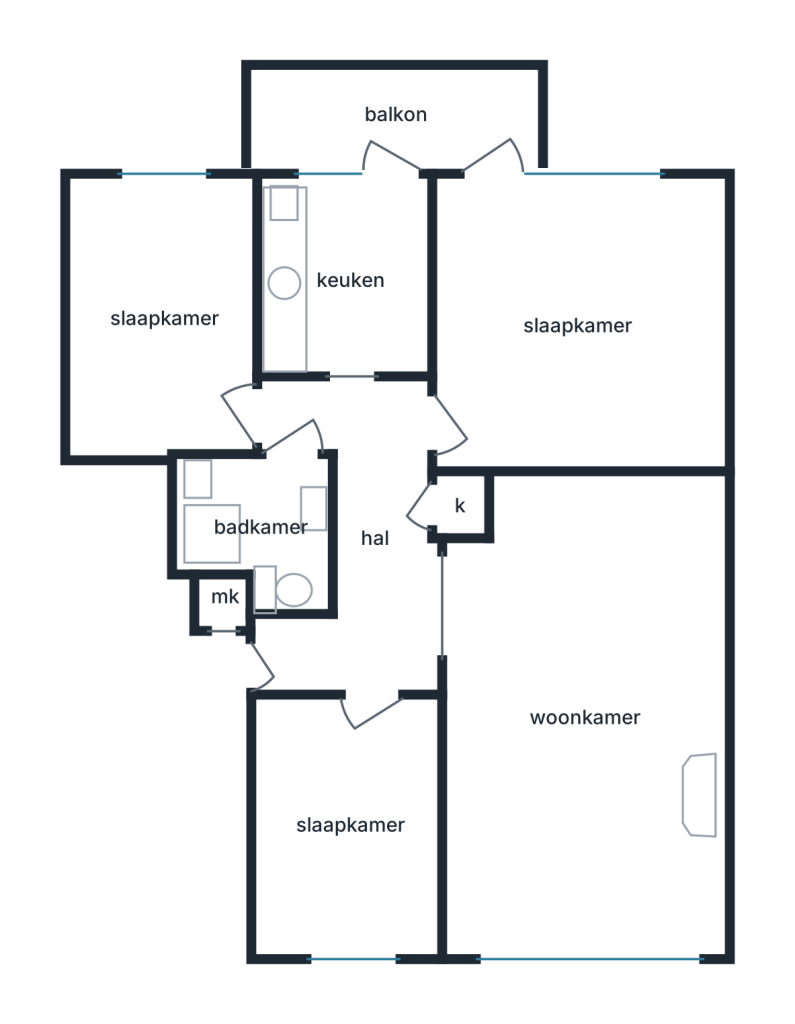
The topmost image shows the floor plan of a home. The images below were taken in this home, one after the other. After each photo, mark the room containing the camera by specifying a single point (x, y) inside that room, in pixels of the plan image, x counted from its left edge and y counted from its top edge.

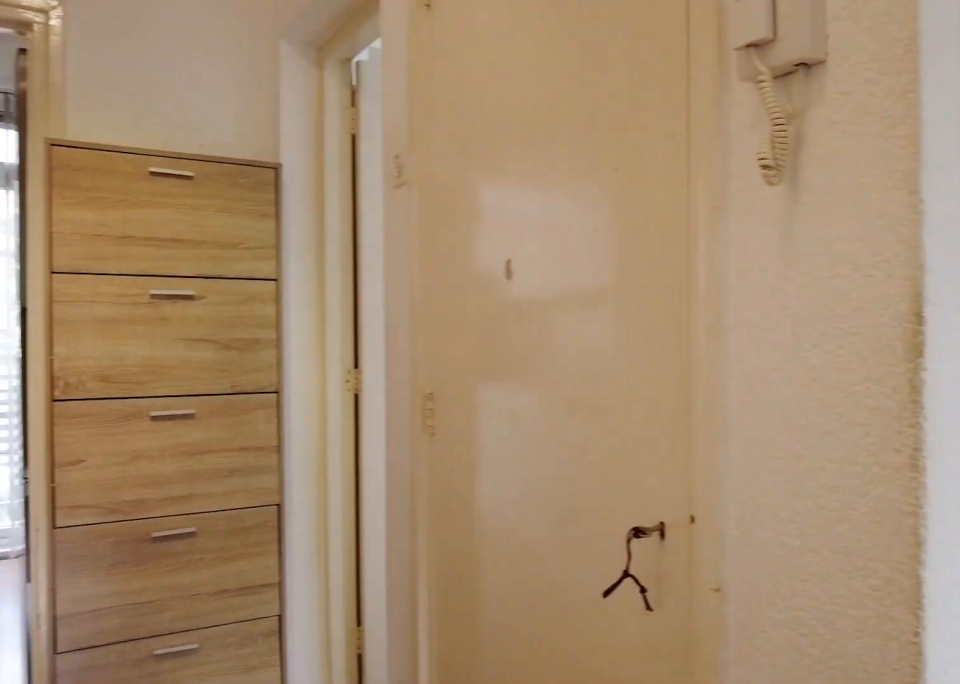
(362, 537)
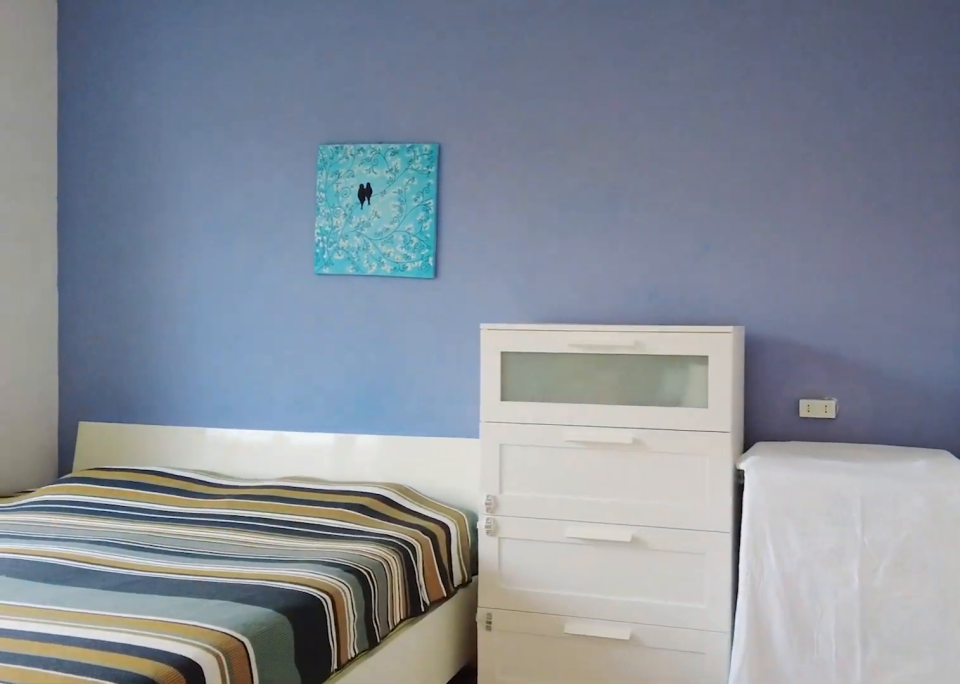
(577, 323)
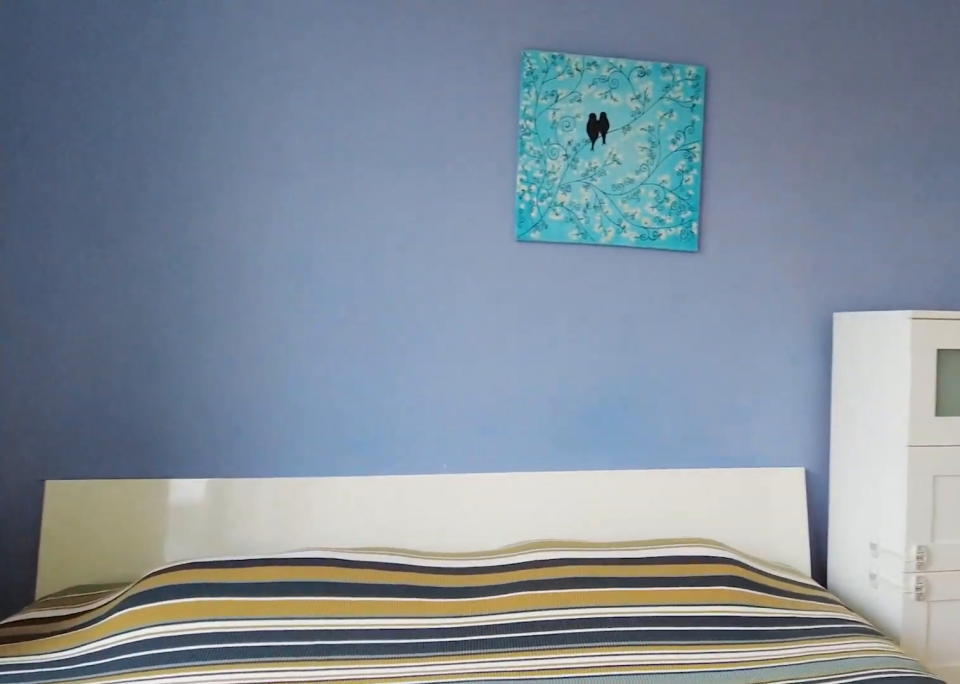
(577, 323)
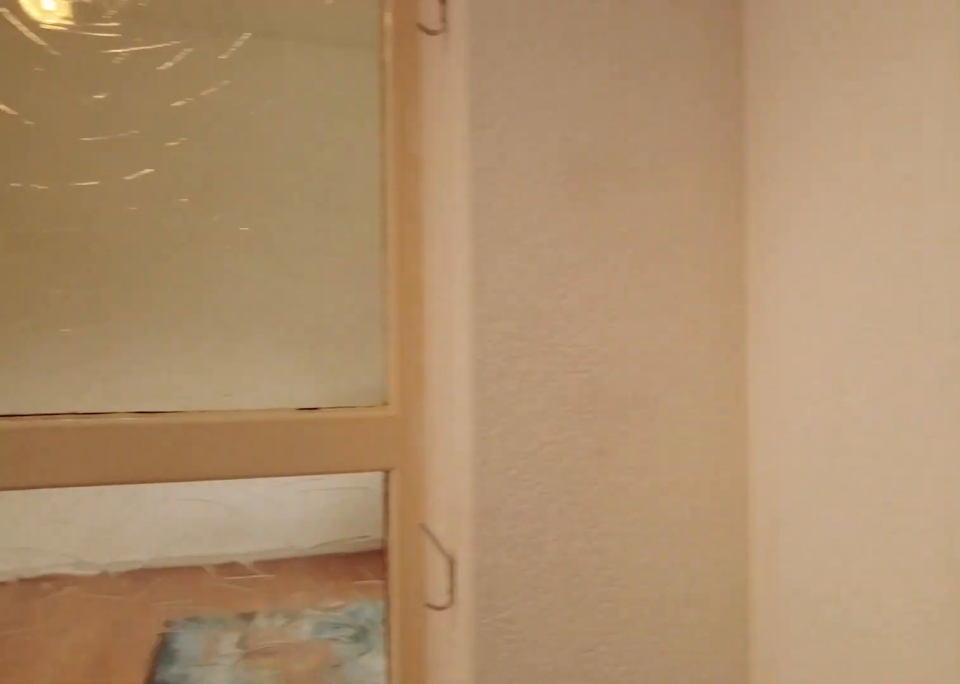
(362, 537)
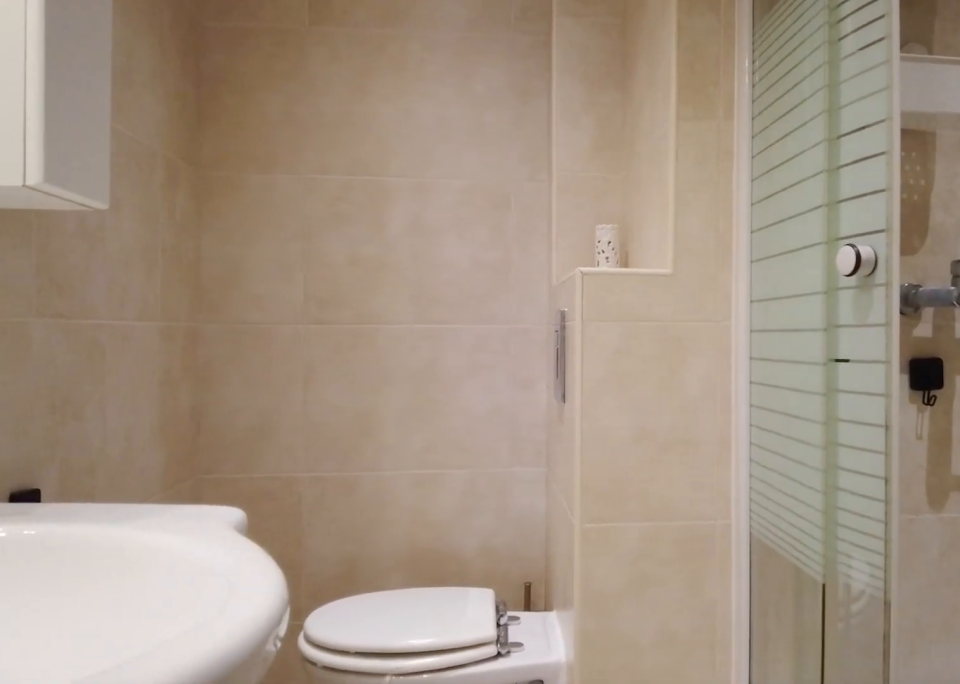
(262, 525)
